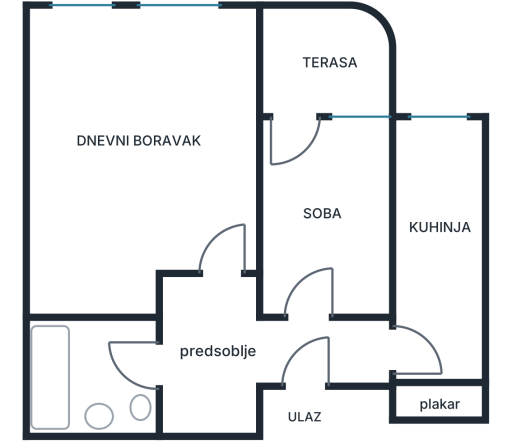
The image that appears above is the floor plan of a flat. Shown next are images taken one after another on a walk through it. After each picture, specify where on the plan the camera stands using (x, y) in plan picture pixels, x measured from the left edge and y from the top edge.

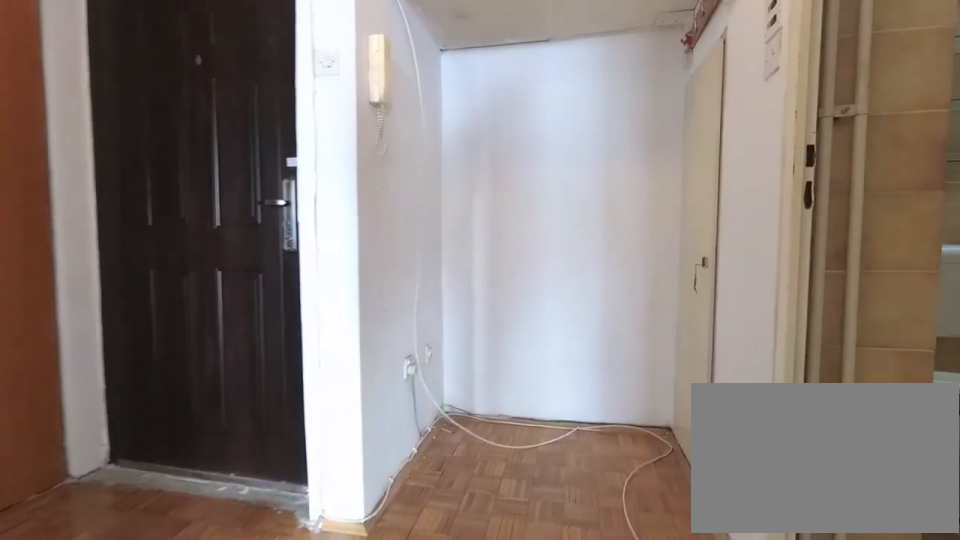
(210, 310)
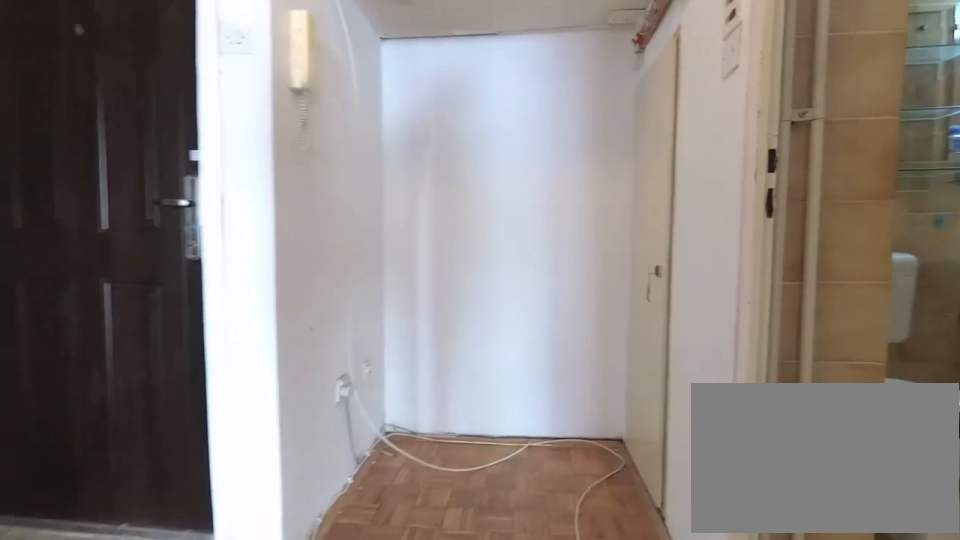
(205, 317)
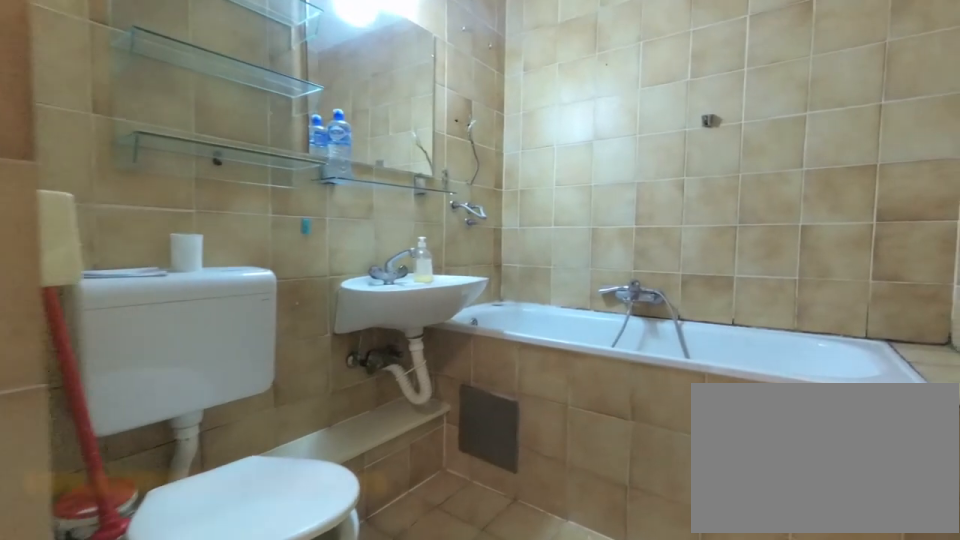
(169, 353)
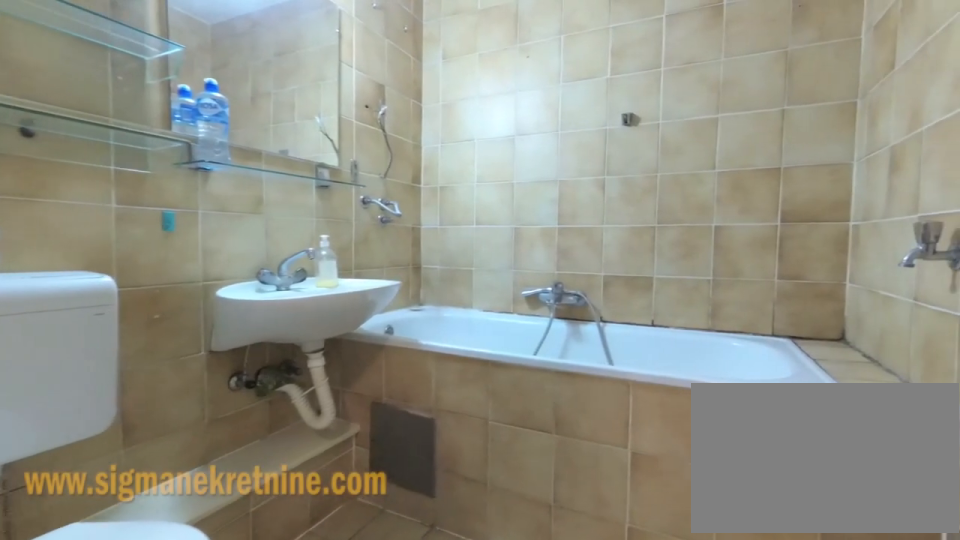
(160, 355)
